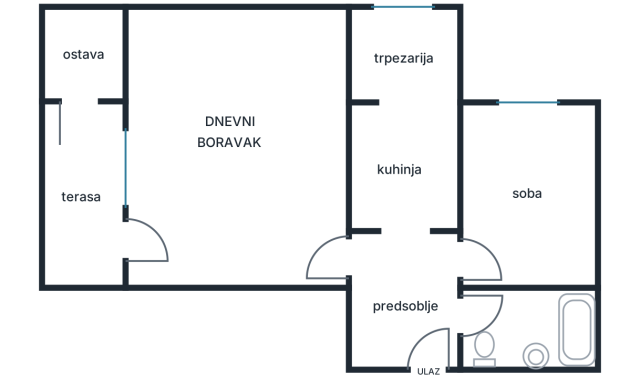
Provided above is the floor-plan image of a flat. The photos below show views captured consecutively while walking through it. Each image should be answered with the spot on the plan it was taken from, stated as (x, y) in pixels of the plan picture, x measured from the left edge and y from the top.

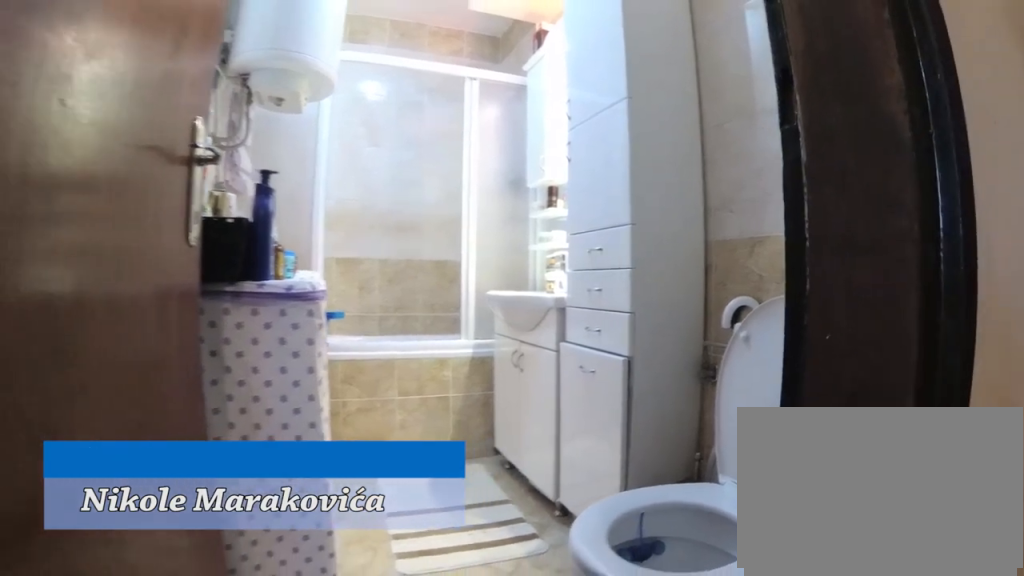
(437, 332)
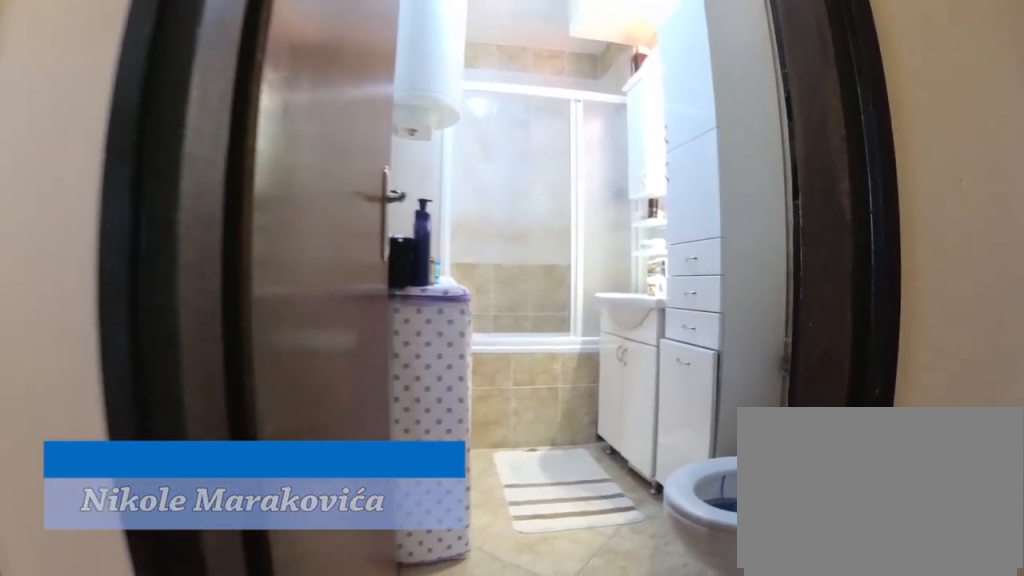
(428, 332)
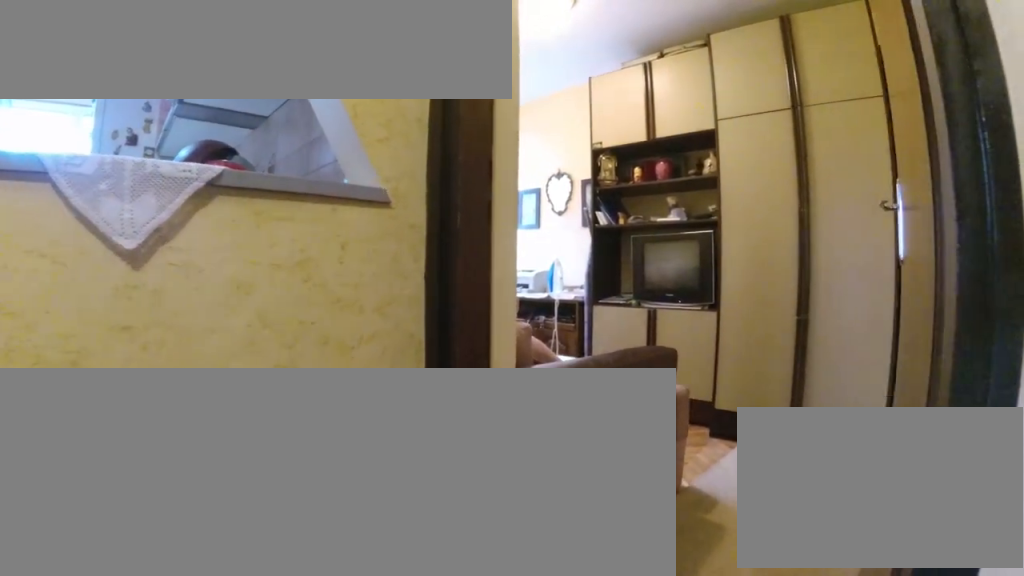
(424, 300)
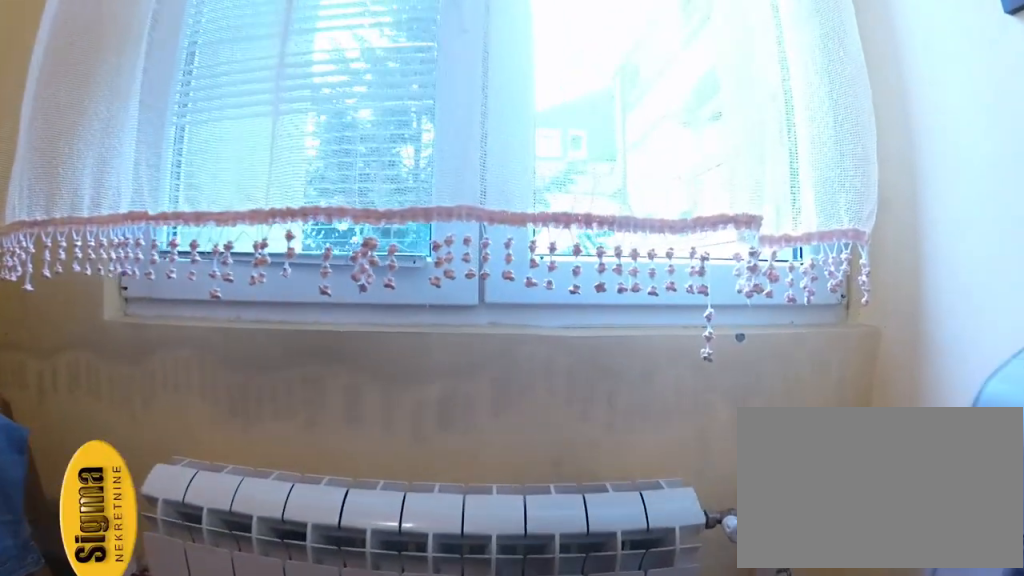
(546, 159)
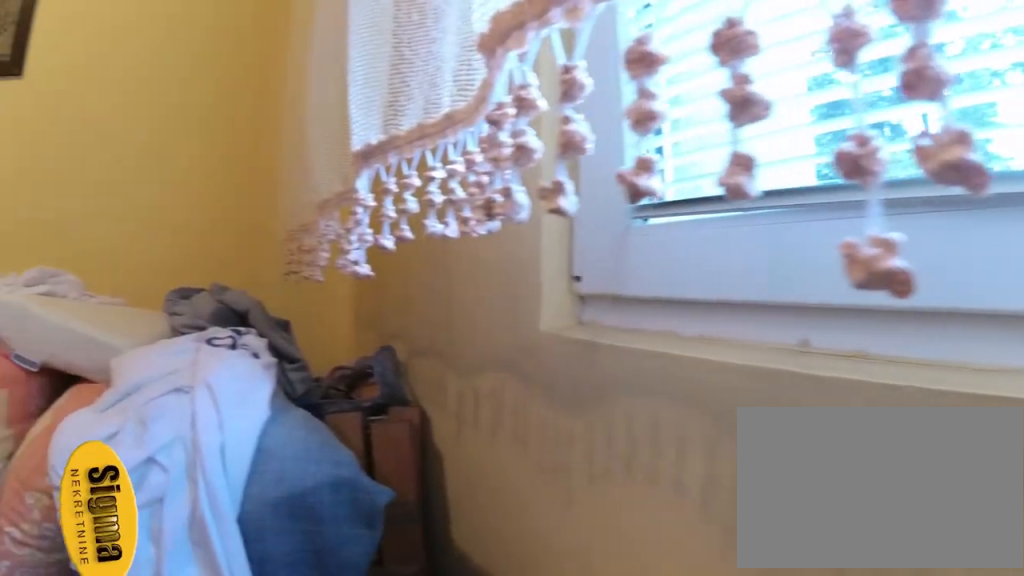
(554, 141)
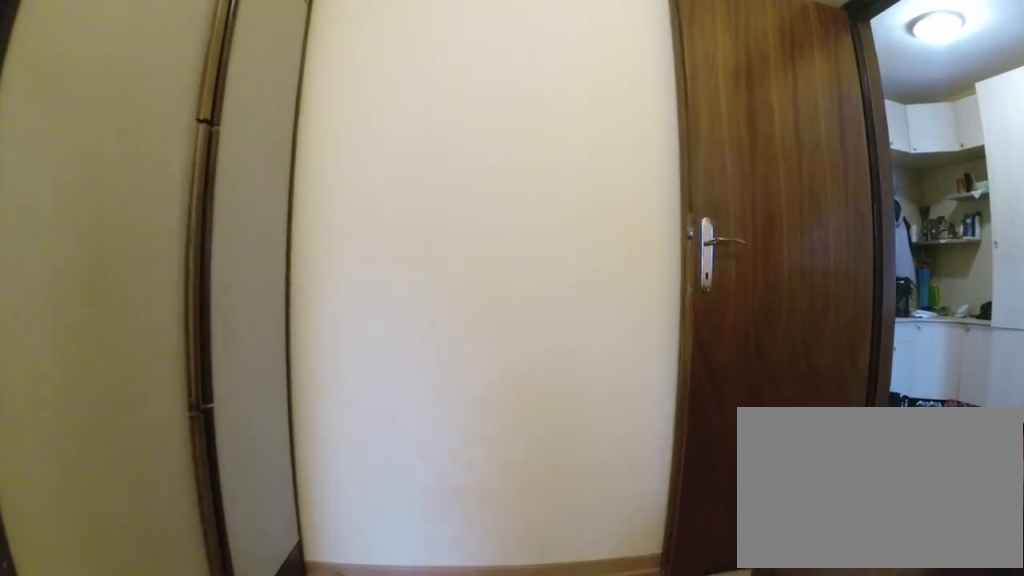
(532, 191)
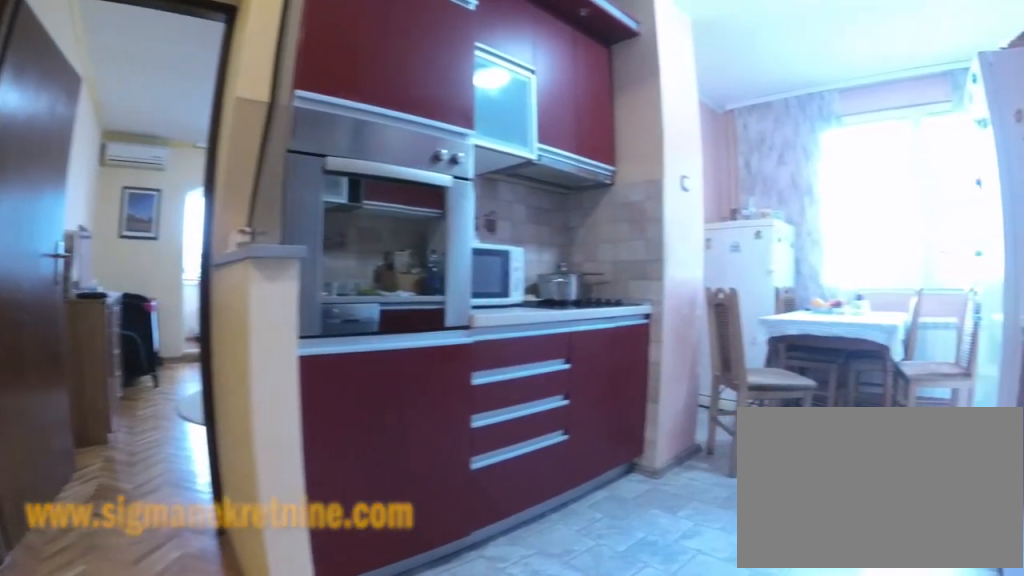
(424, 262)
